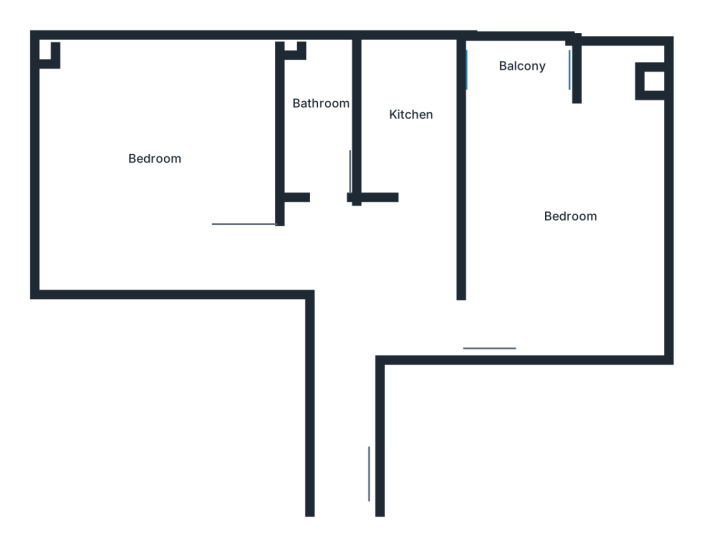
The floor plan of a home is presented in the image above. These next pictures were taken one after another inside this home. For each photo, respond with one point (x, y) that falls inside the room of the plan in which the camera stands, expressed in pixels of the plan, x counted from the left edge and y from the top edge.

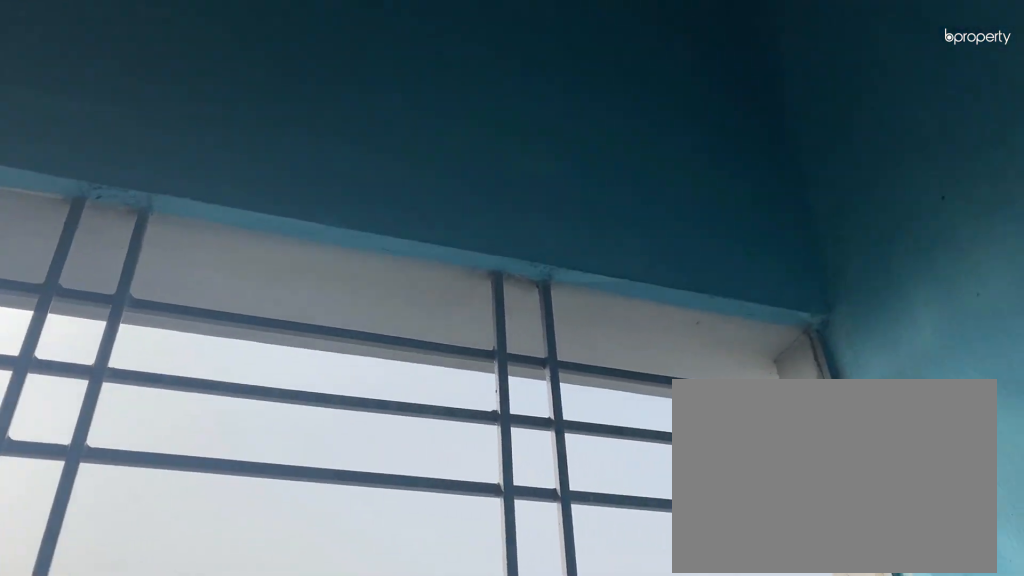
(514, 76)
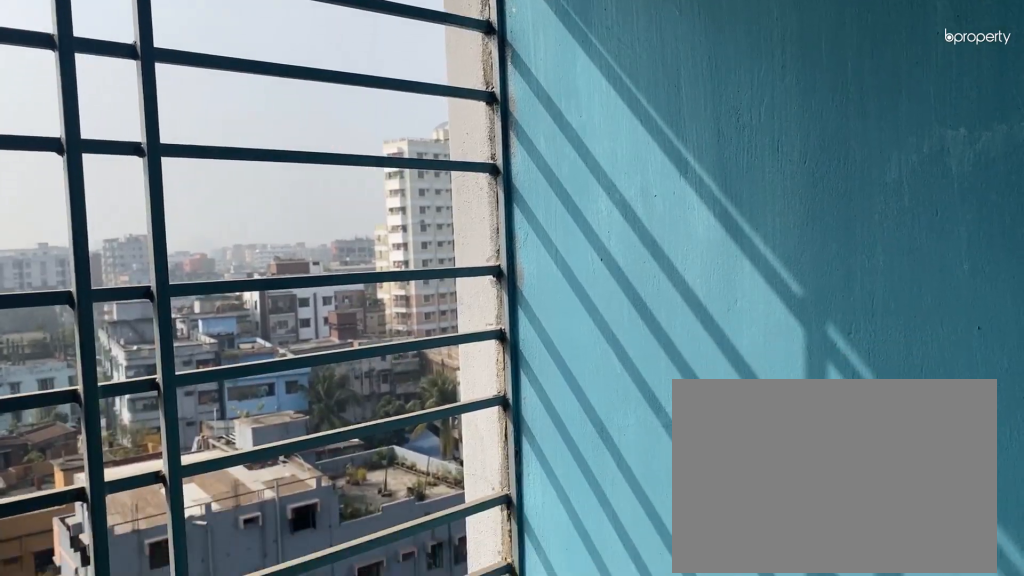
(514, 76)
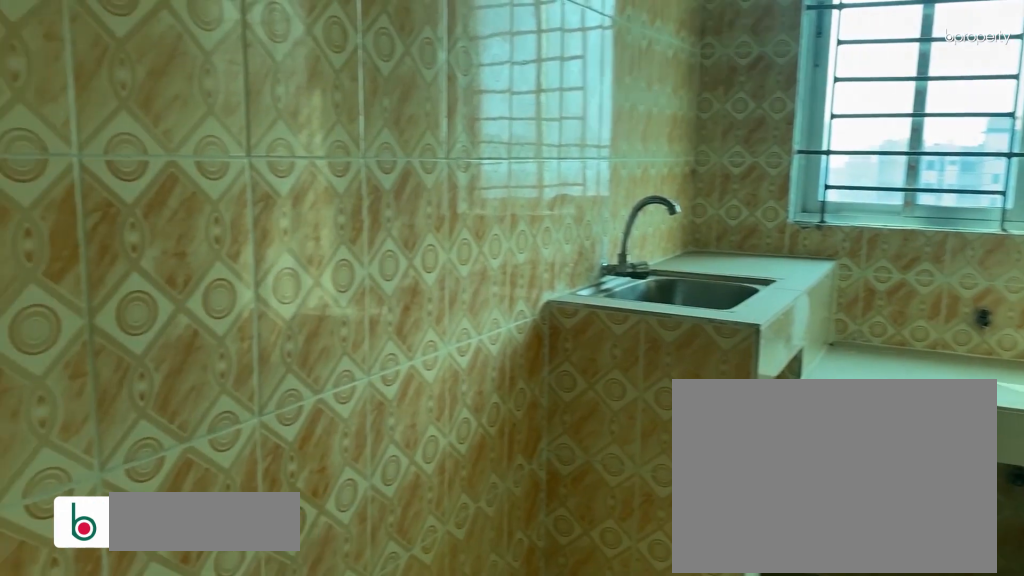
(397, 128)
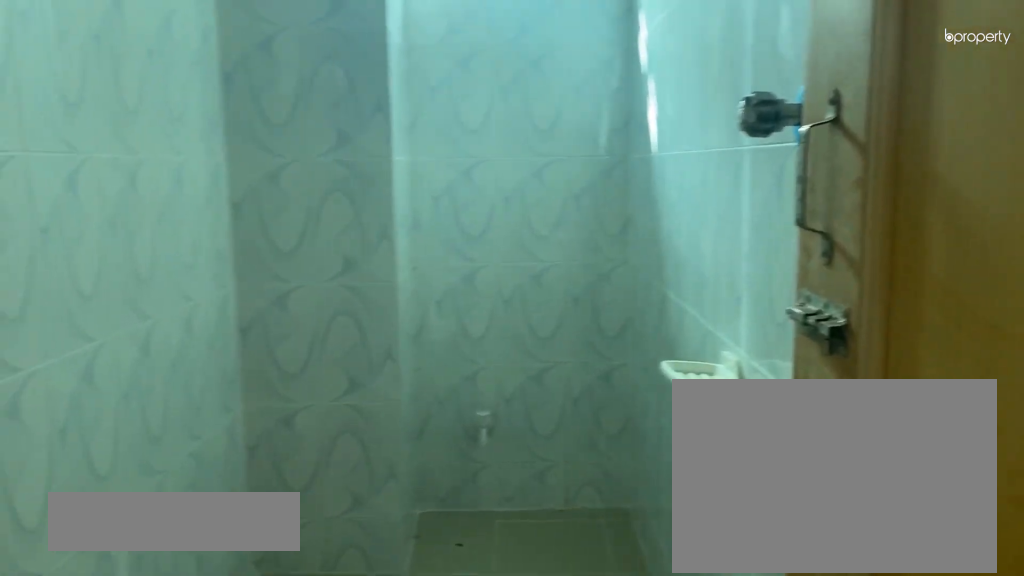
(314, 117)
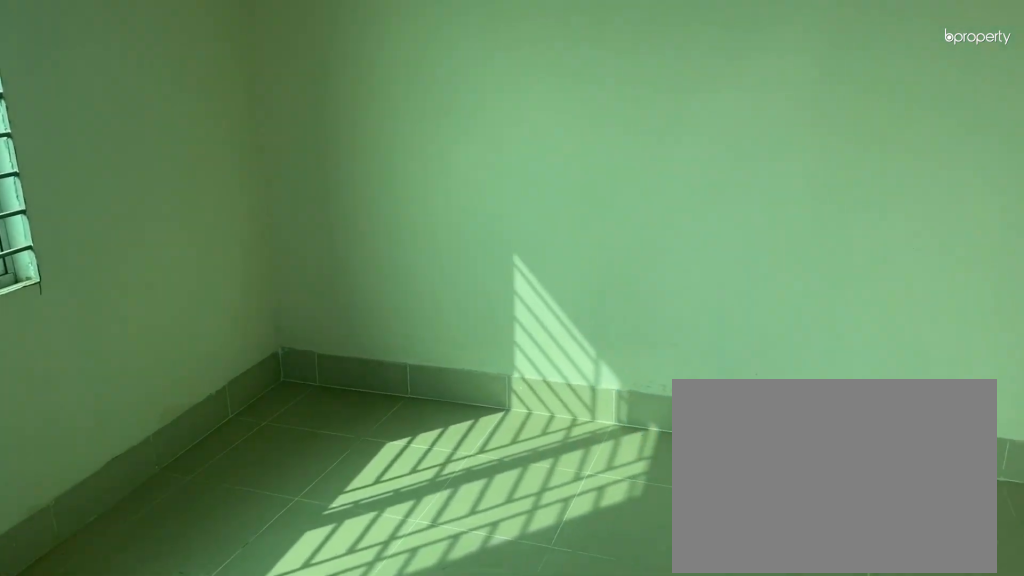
(155, 151)
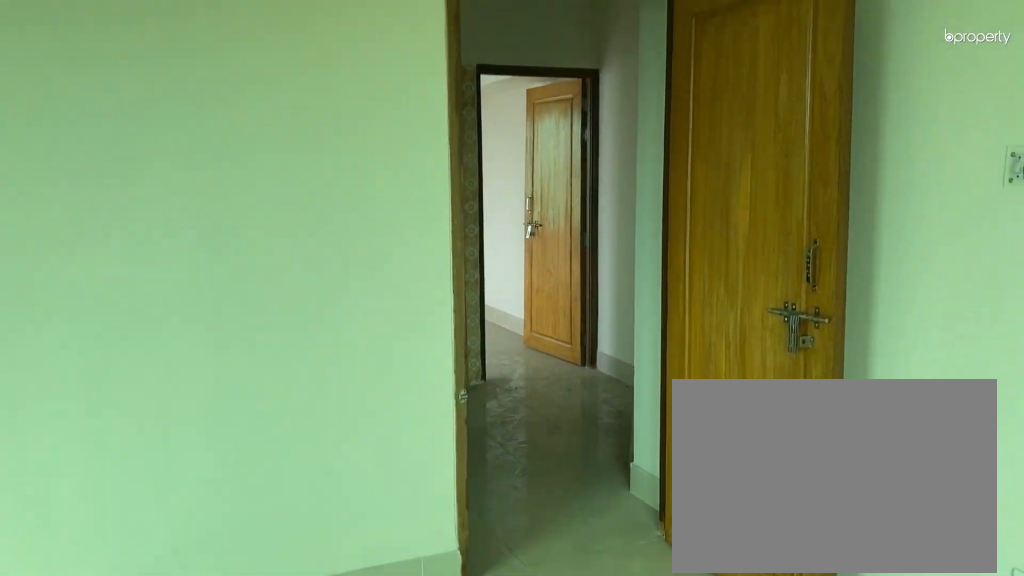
(155, 151)
